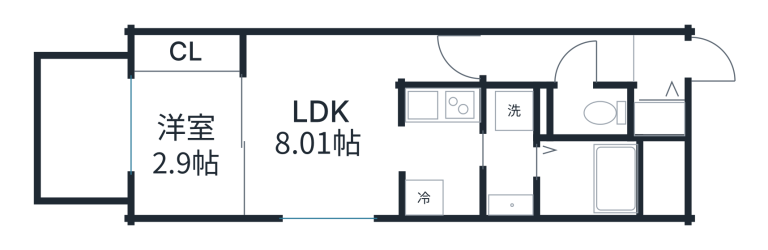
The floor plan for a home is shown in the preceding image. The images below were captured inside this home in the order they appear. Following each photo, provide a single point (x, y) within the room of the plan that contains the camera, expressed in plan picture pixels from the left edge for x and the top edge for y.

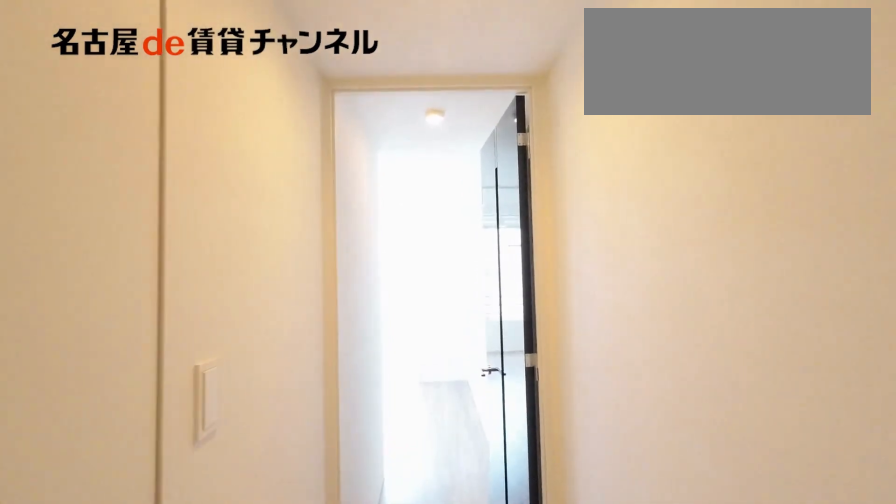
(659, 66)
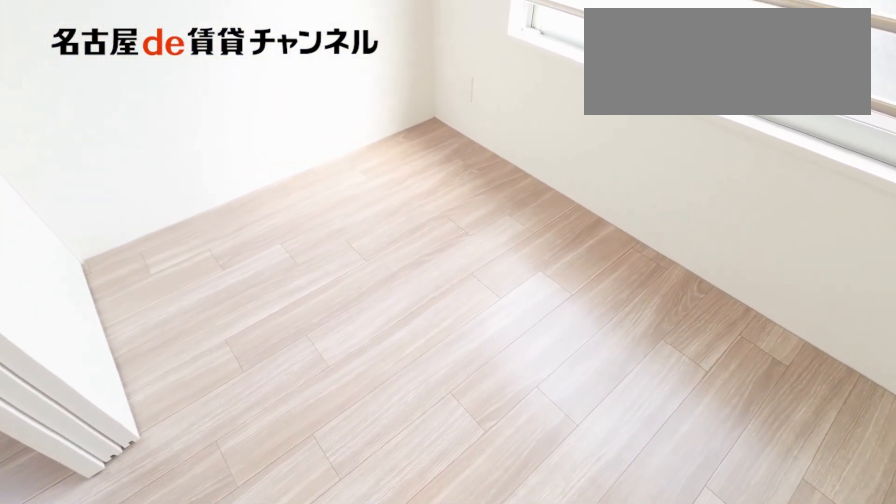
(185, 145)
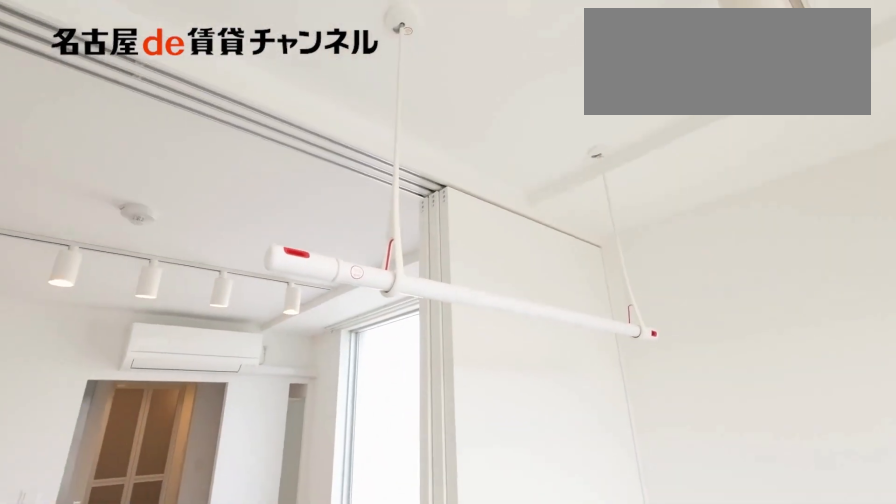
(185, 145)
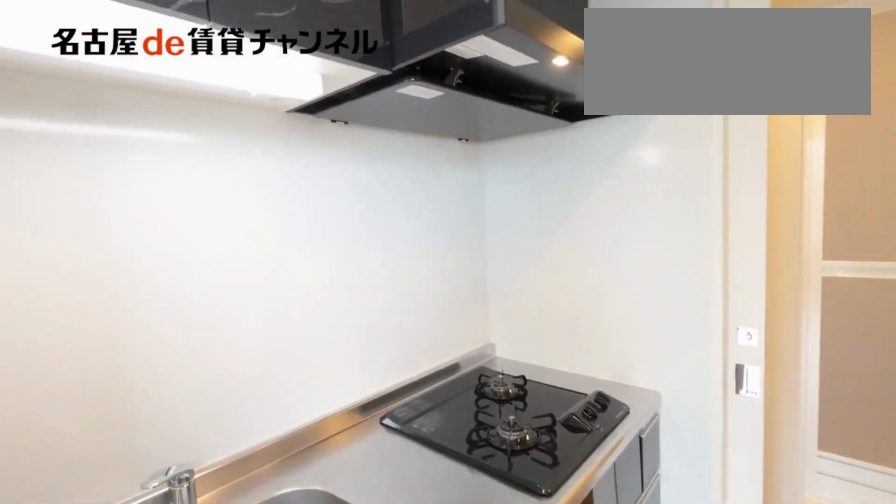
(442, 153)
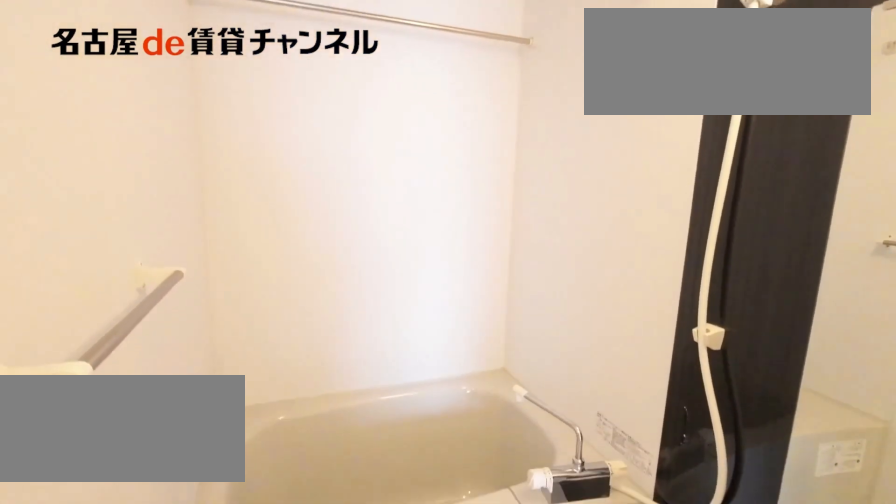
(590, 183)
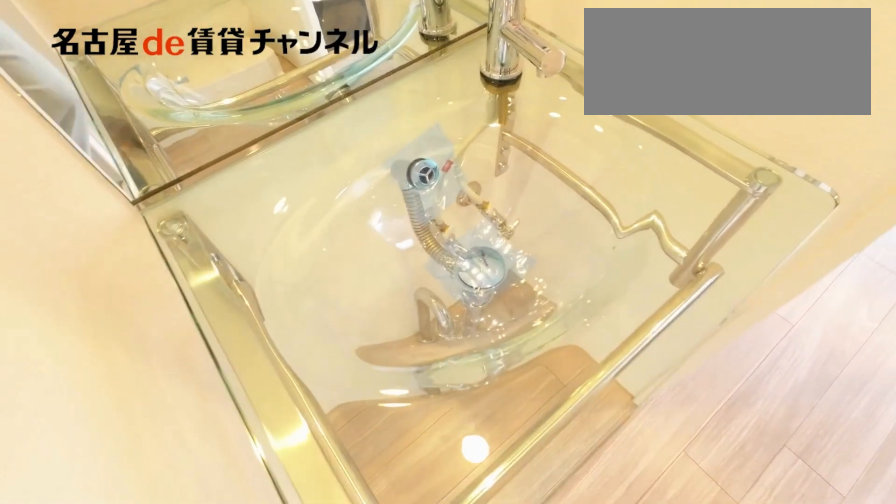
(511, 198)
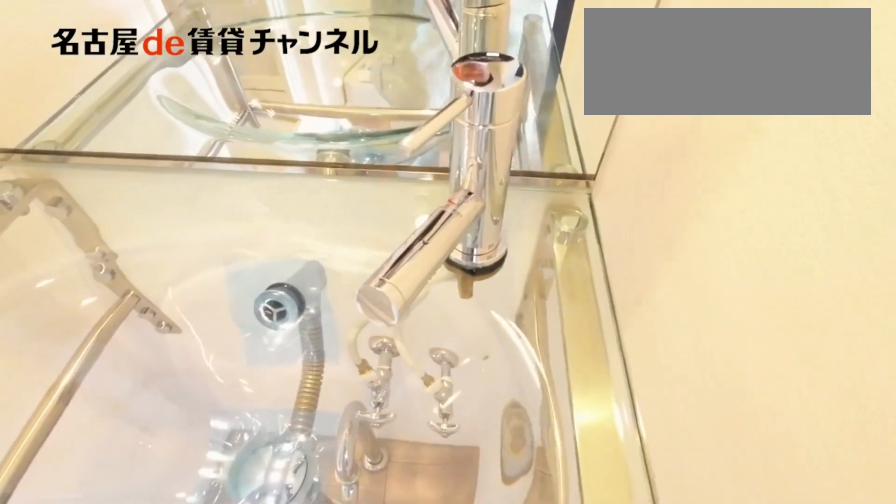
(511, 198)
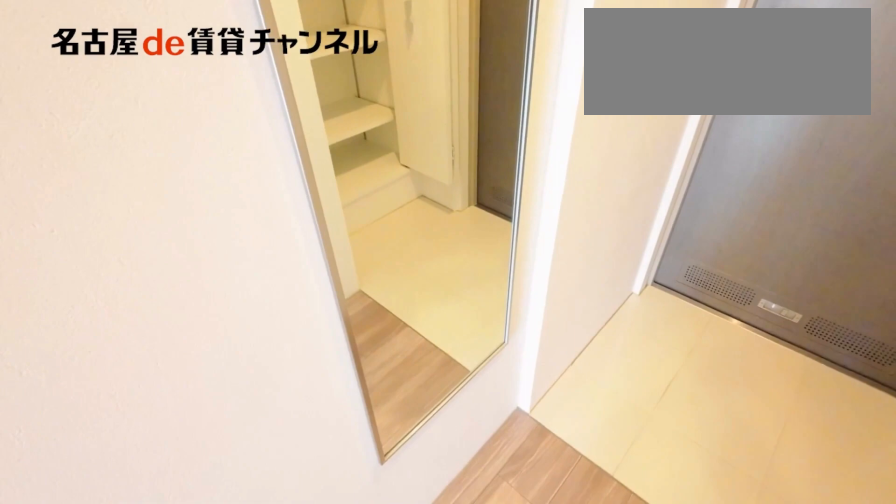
(661, 84)
